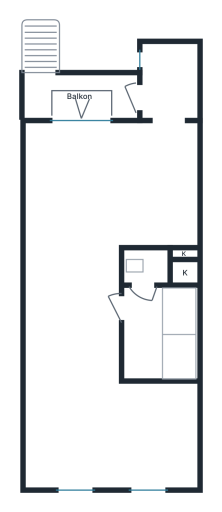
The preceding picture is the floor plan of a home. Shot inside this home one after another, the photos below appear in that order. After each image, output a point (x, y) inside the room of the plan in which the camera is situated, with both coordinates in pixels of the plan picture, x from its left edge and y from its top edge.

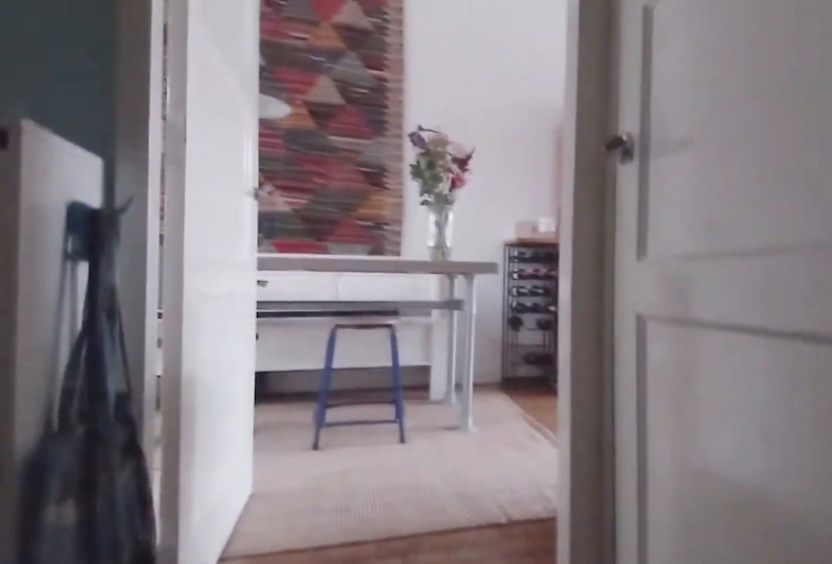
(141, 332)
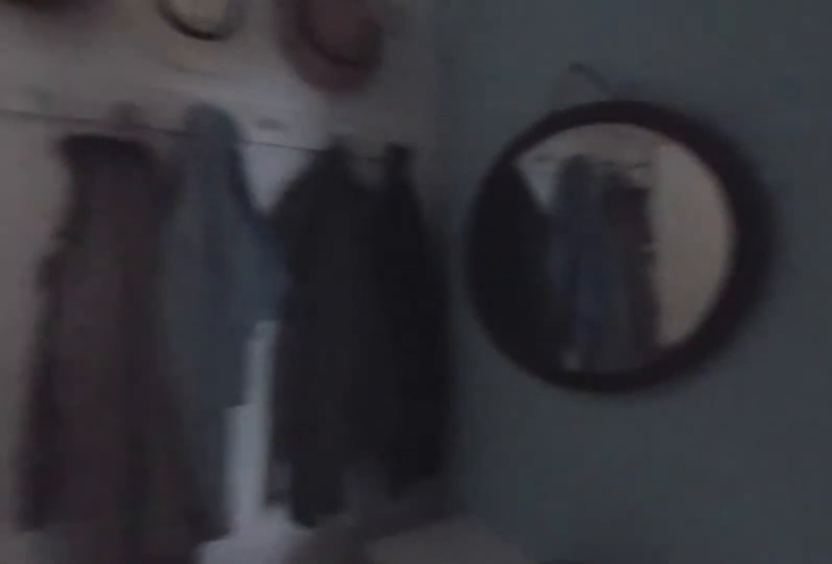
(141, 332)
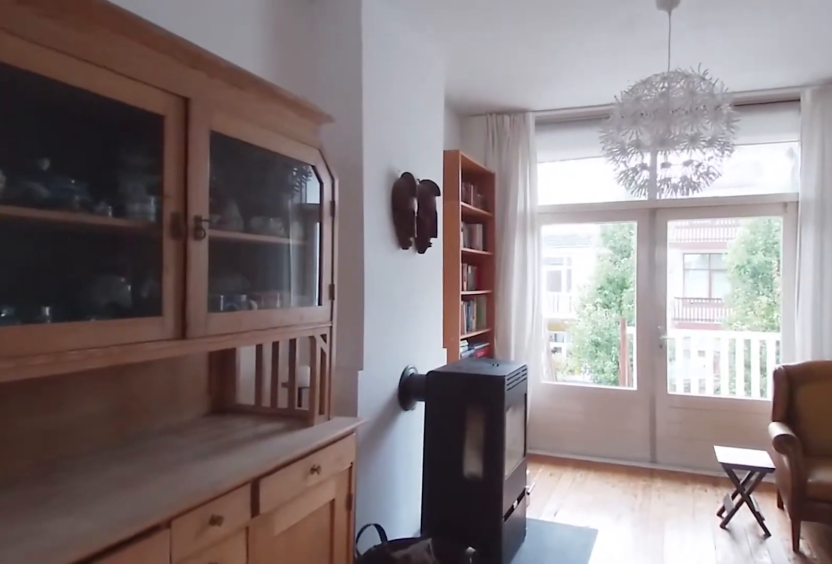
(101, 410)
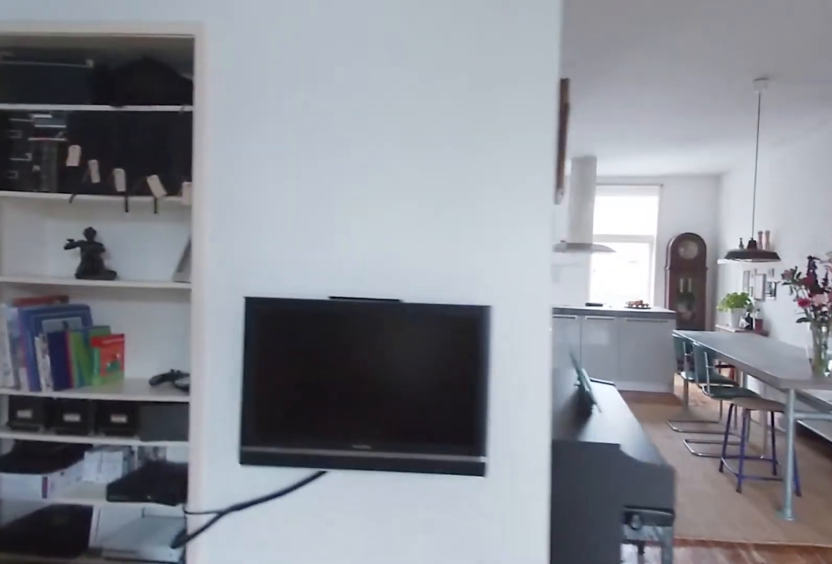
(163, 122)
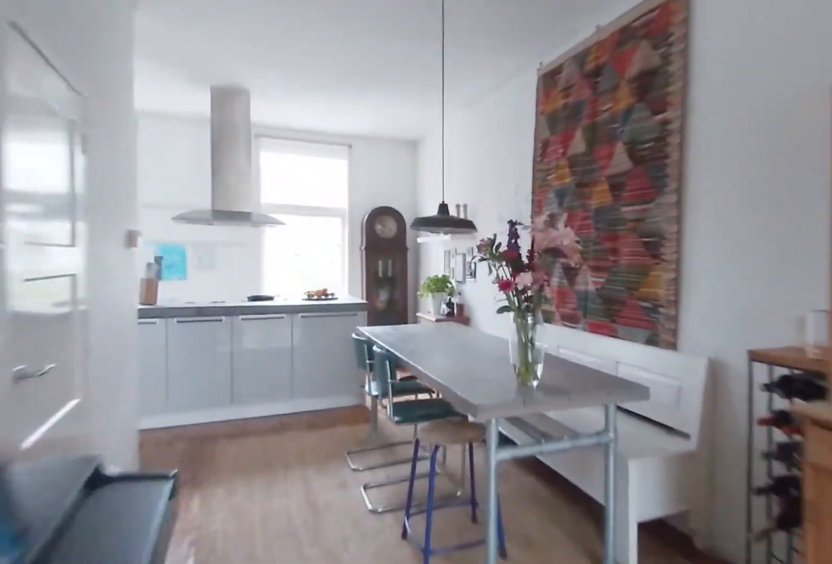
(101, 411)
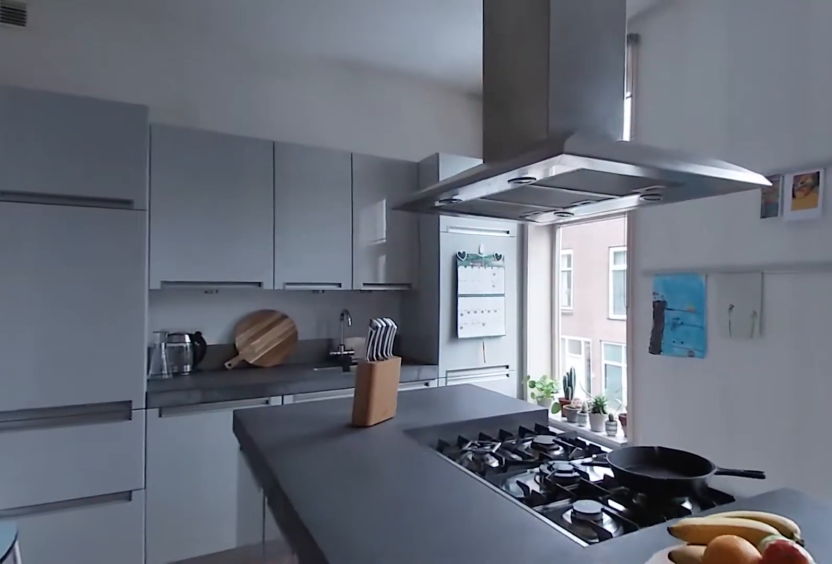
(101, 411)
